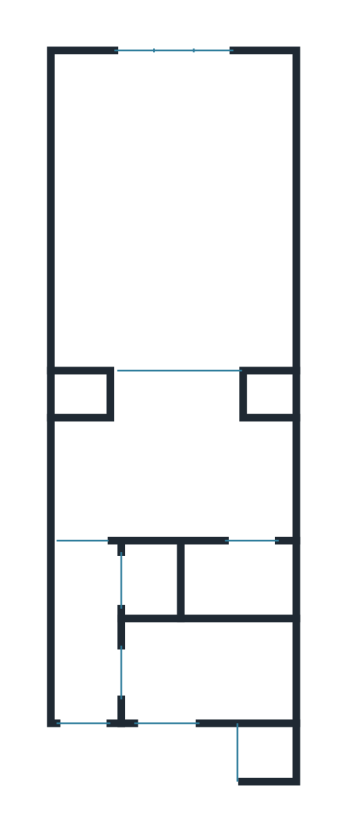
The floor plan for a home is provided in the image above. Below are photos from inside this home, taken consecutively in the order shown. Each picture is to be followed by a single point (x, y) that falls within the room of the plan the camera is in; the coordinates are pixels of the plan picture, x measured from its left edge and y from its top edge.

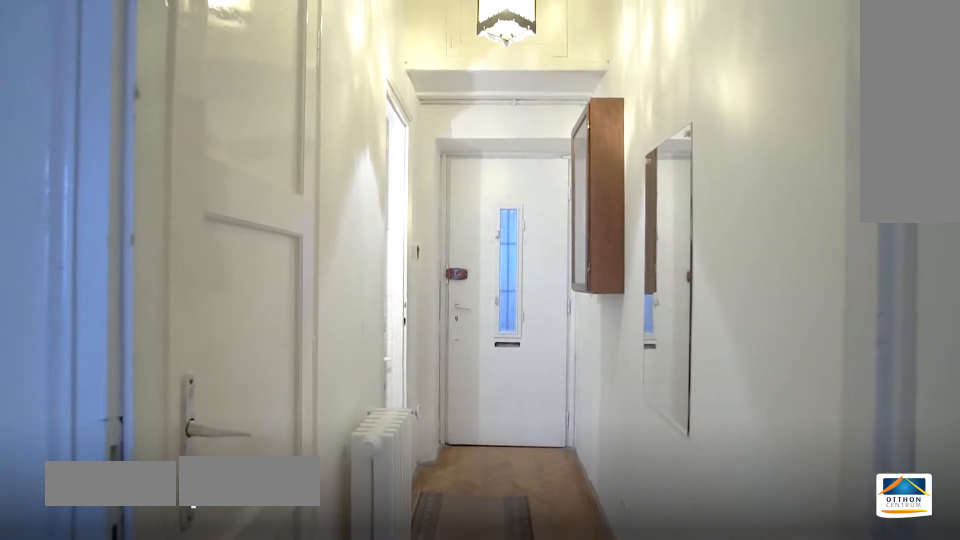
(85, 641)
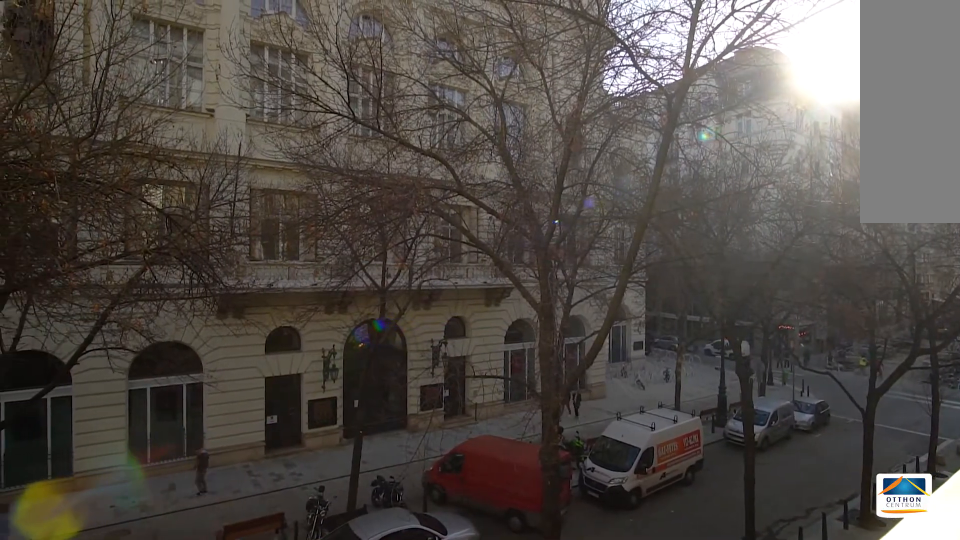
(179, 215)
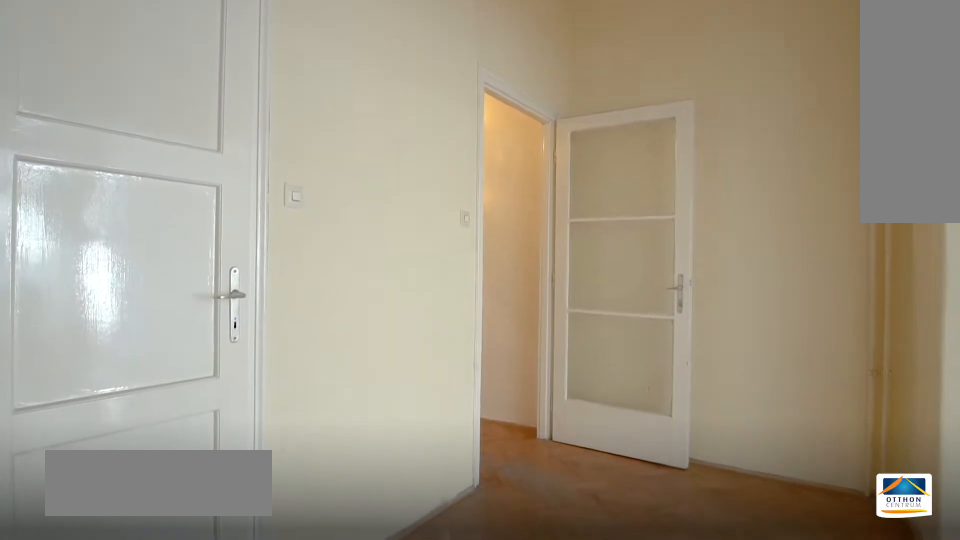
(179, 469)
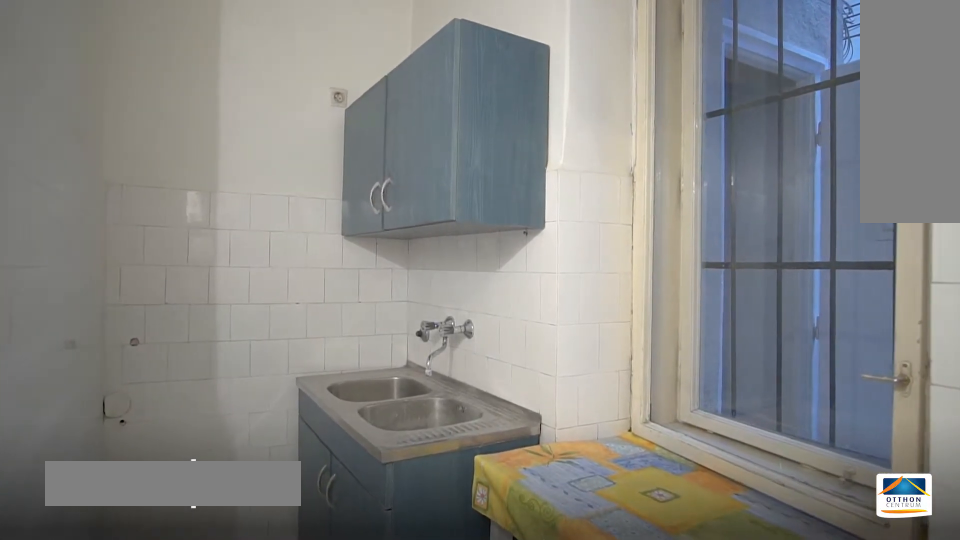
(204, 671)
